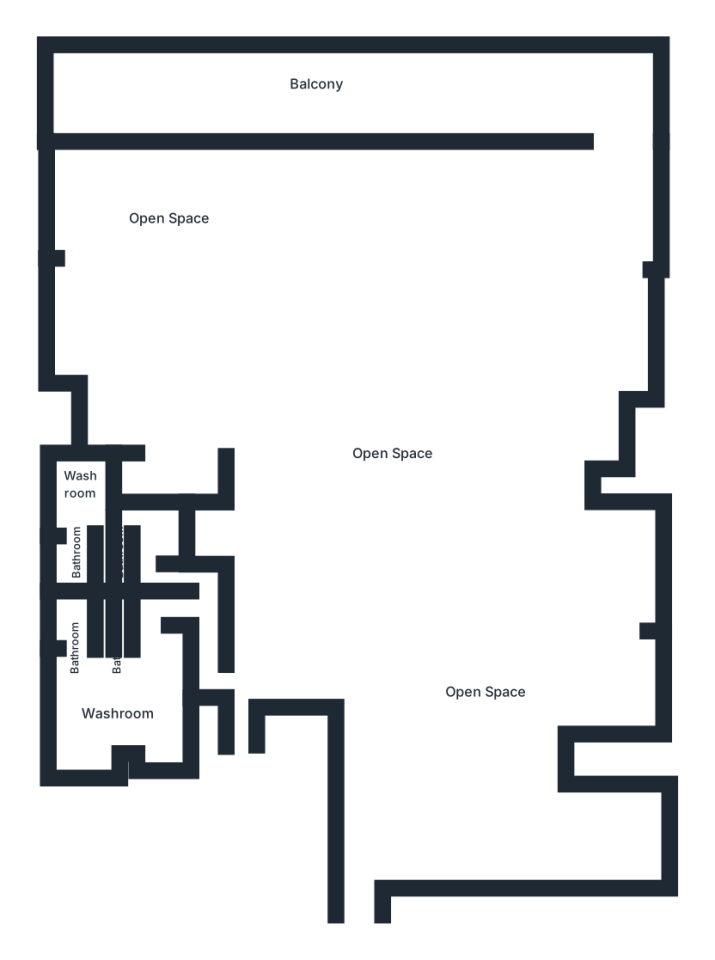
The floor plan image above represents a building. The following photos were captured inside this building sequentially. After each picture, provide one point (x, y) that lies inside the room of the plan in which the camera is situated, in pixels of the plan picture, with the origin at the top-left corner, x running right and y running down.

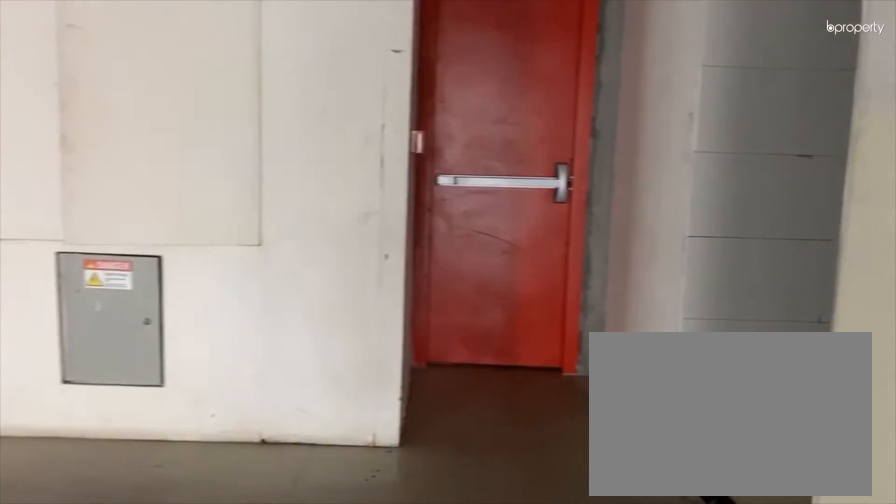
(296, 641)
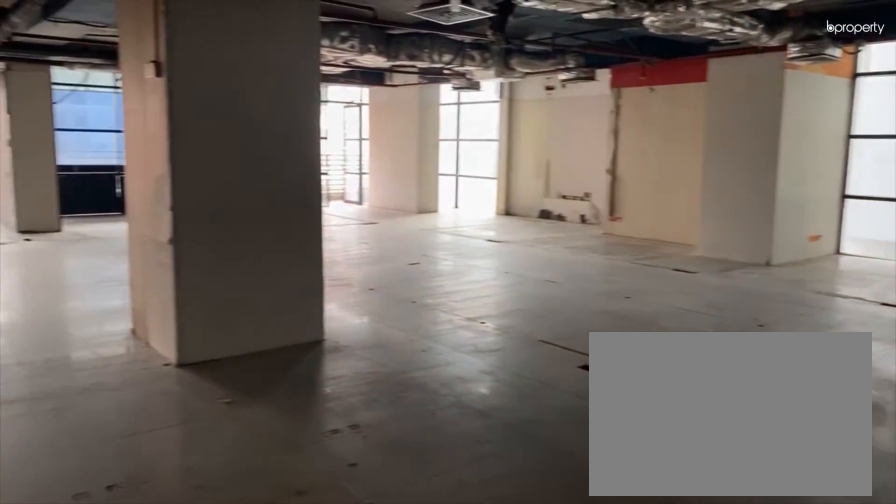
(296, 641)
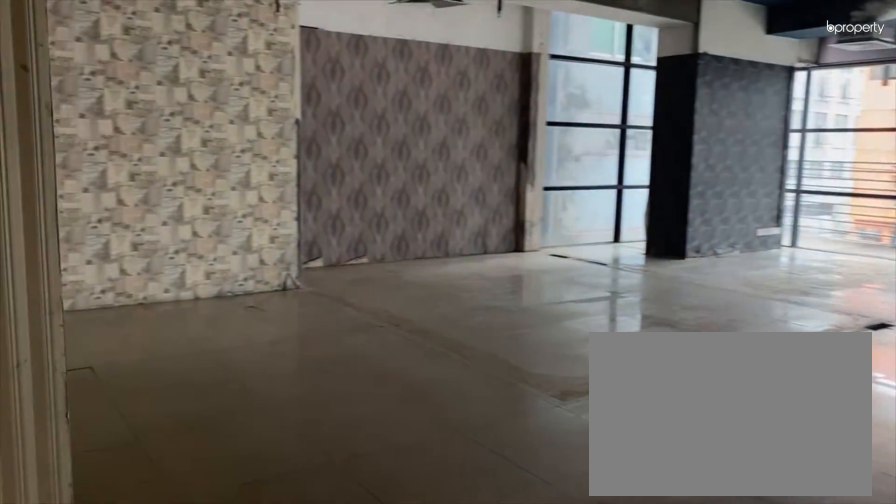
(189, 403)
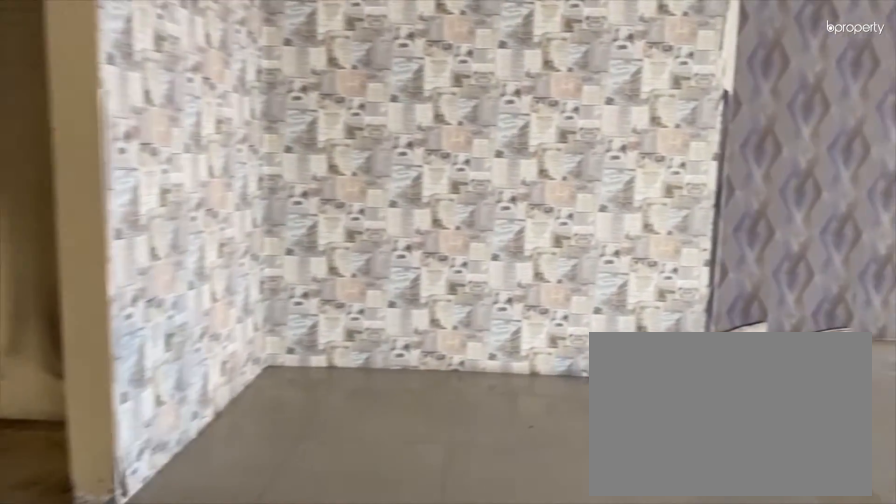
(189, 403)
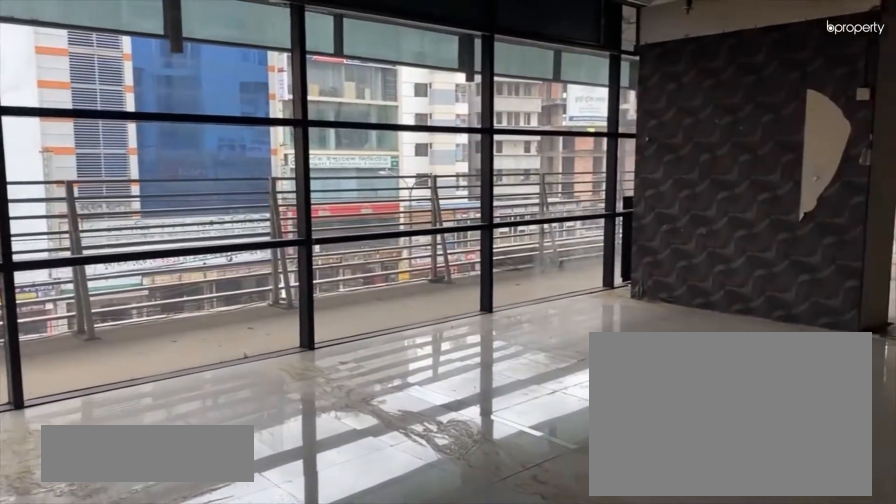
(243, 242)
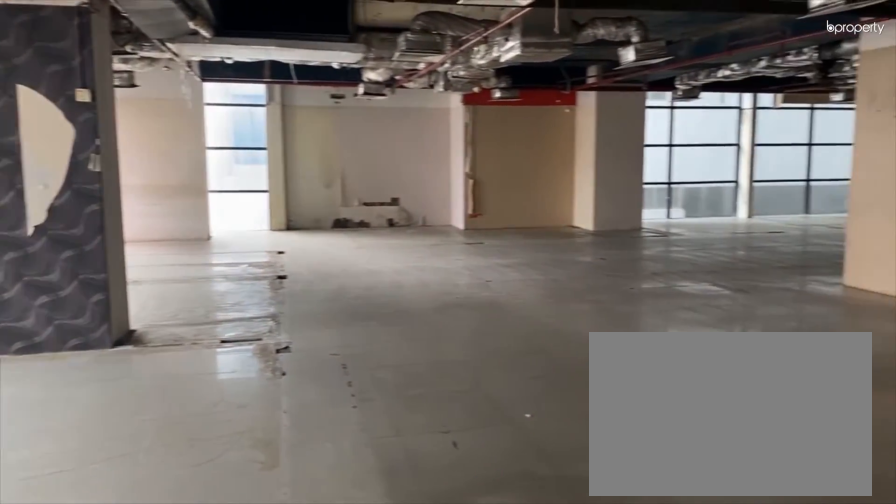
(515, 233)
